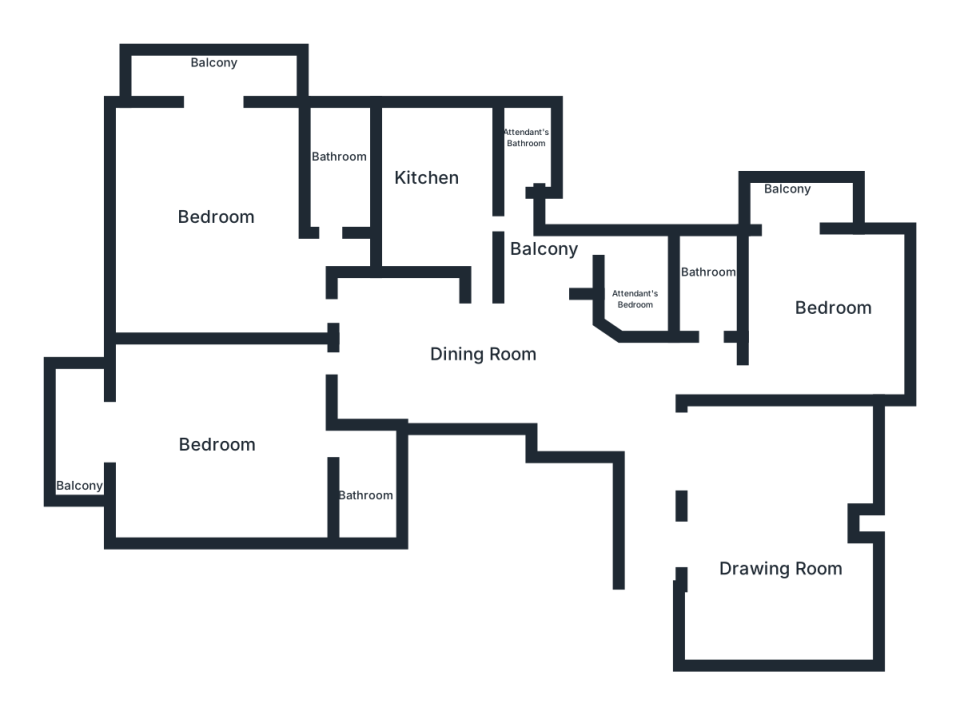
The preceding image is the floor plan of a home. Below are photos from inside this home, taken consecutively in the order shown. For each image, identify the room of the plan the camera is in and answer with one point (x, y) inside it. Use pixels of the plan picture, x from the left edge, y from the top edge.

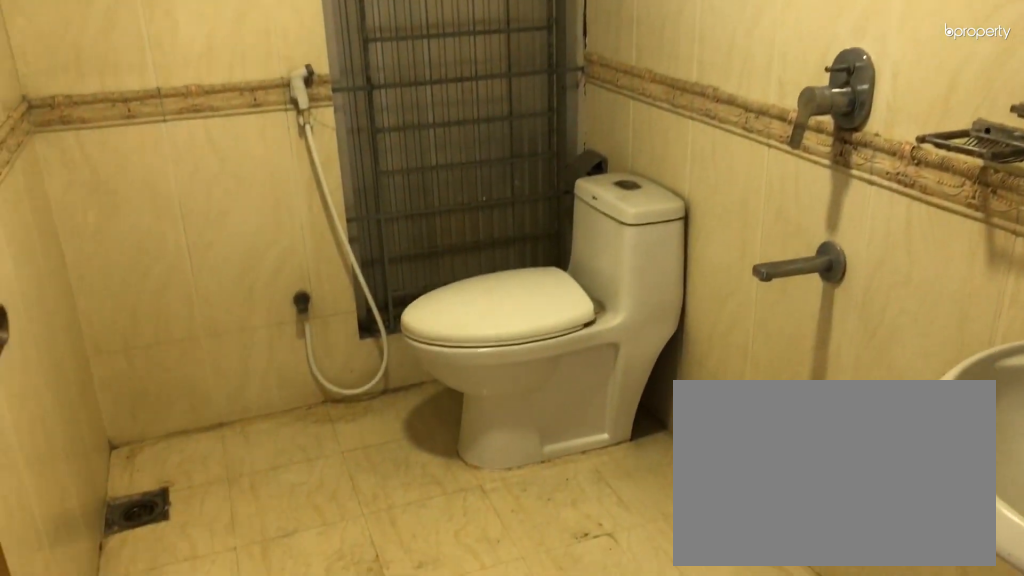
(336, 161)
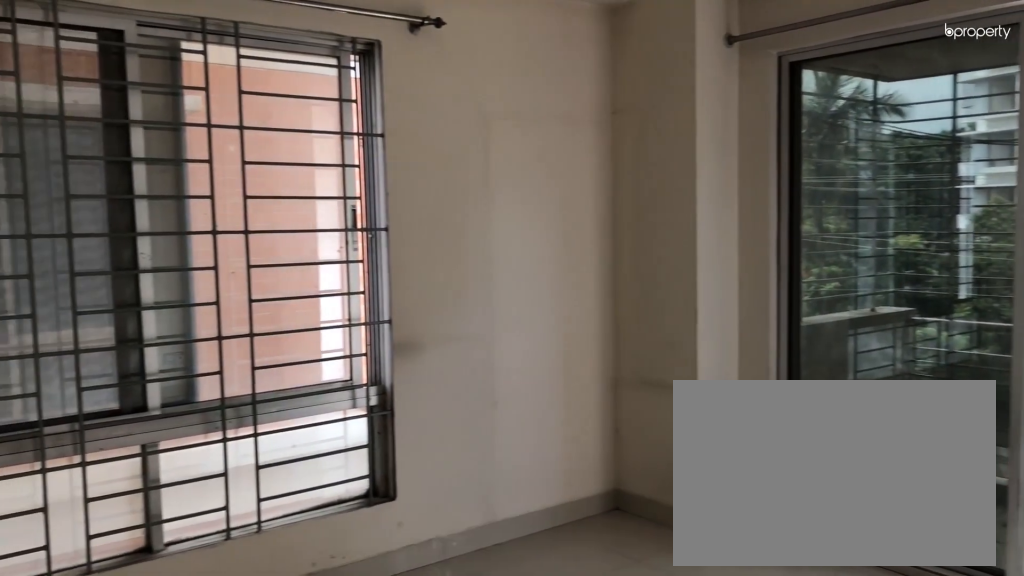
(212, 438)
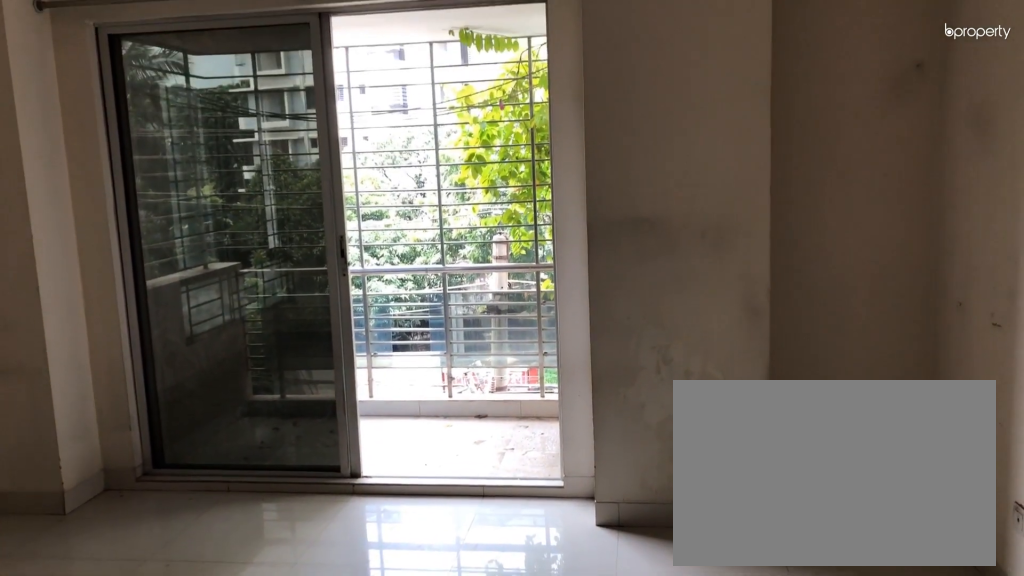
(212, 438)
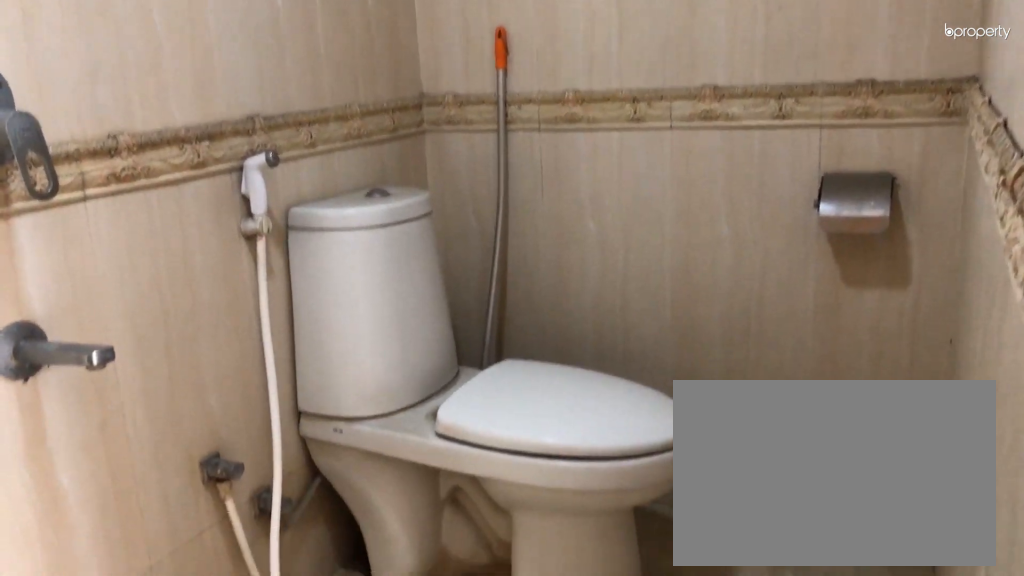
(367, 481)
